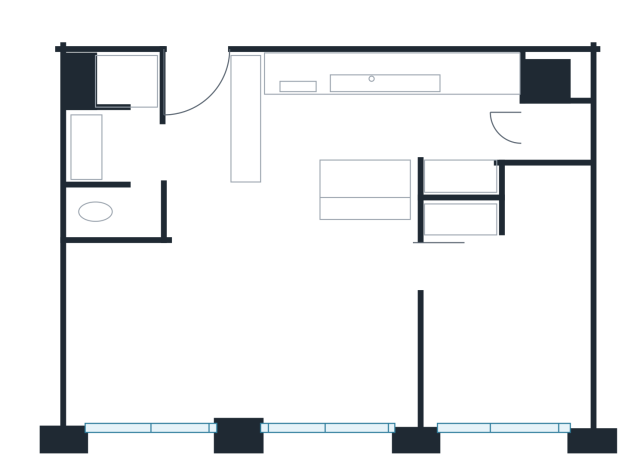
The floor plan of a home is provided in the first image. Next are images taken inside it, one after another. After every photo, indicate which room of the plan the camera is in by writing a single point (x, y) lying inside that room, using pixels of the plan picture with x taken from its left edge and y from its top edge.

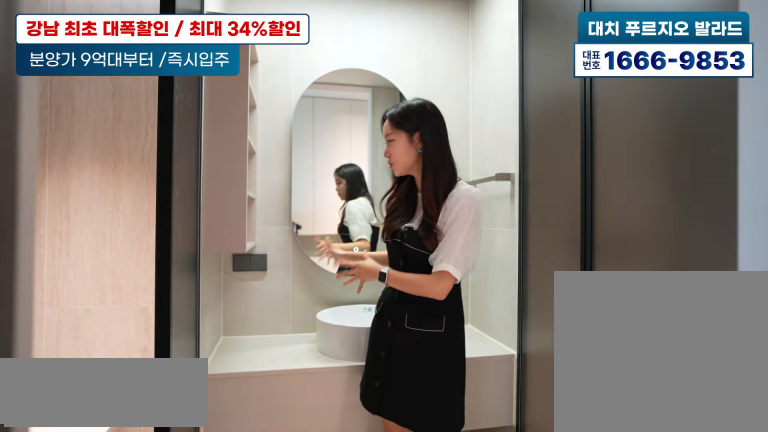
(127, 134)
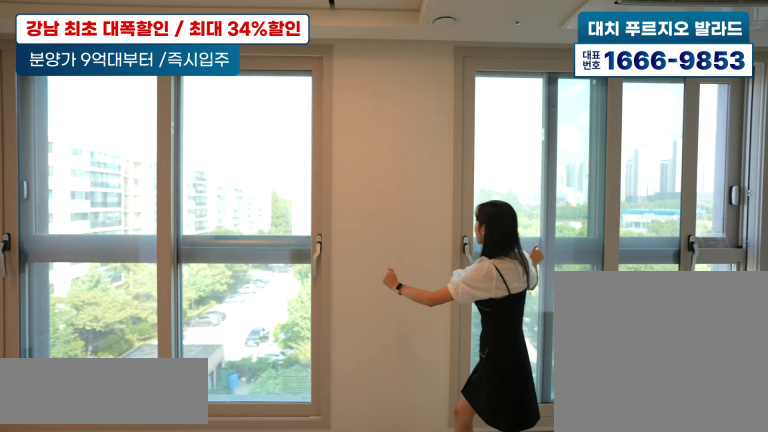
(216, 308)
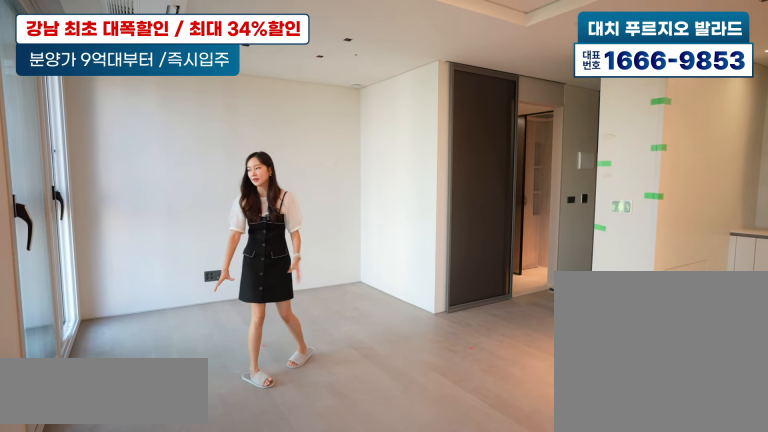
(217, 308)
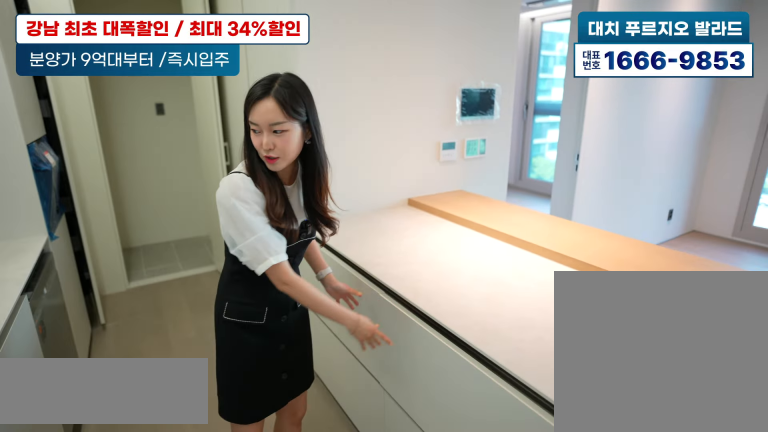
(406, 117)
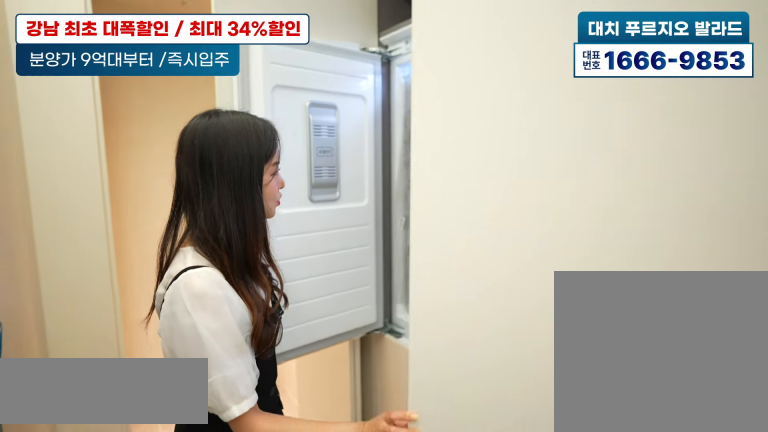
(406, 117)
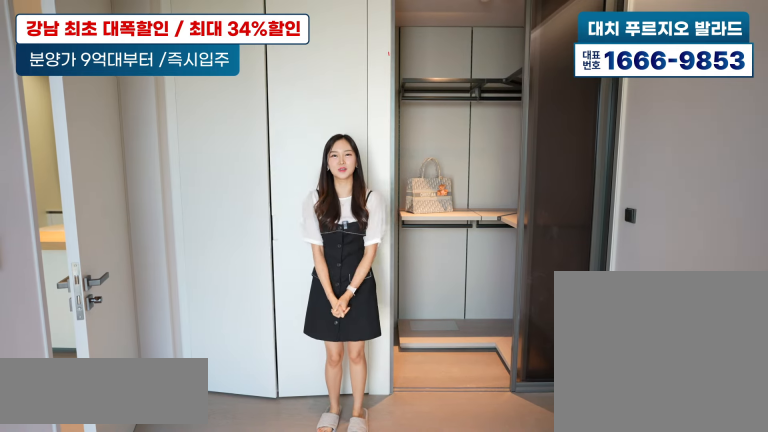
(500, 323)
